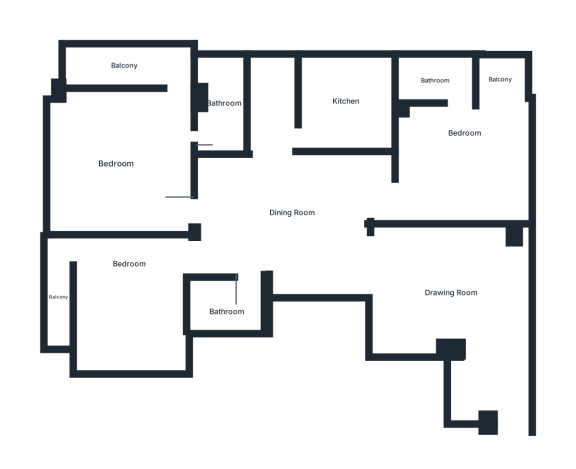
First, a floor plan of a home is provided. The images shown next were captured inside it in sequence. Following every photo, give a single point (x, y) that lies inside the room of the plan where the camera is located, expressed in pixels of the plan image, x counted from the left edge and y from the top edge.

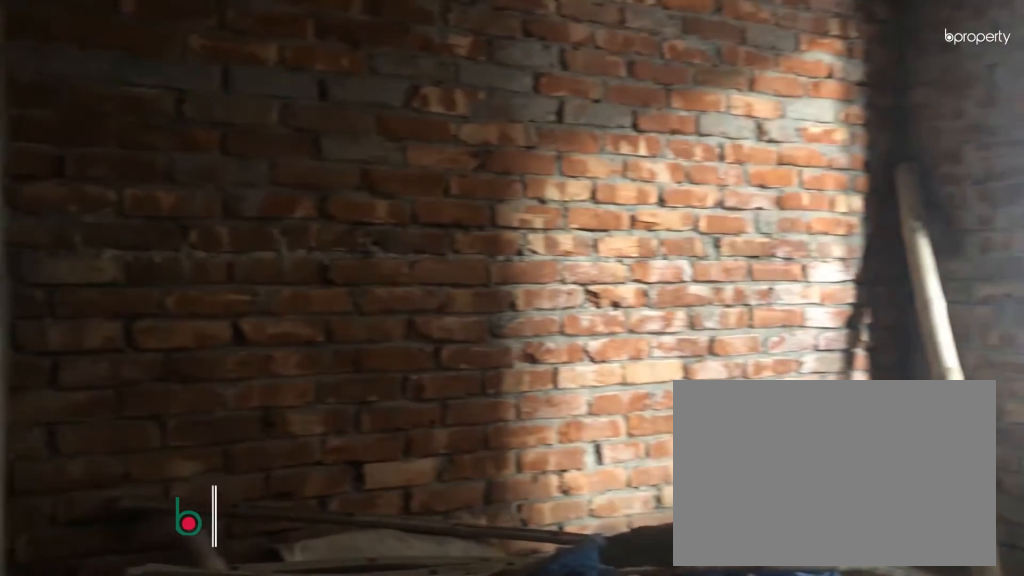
(127, 307)
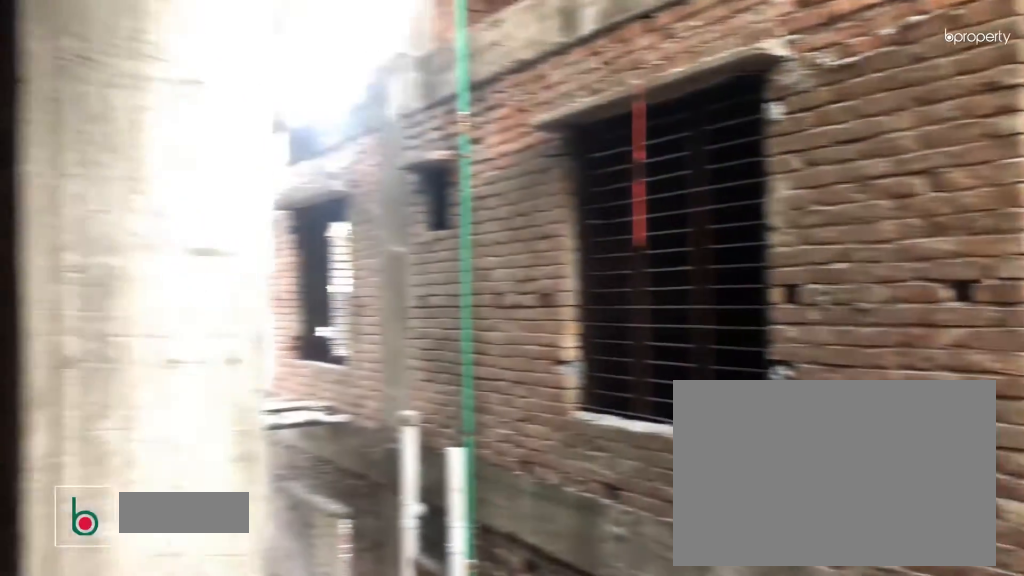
(62, 298)
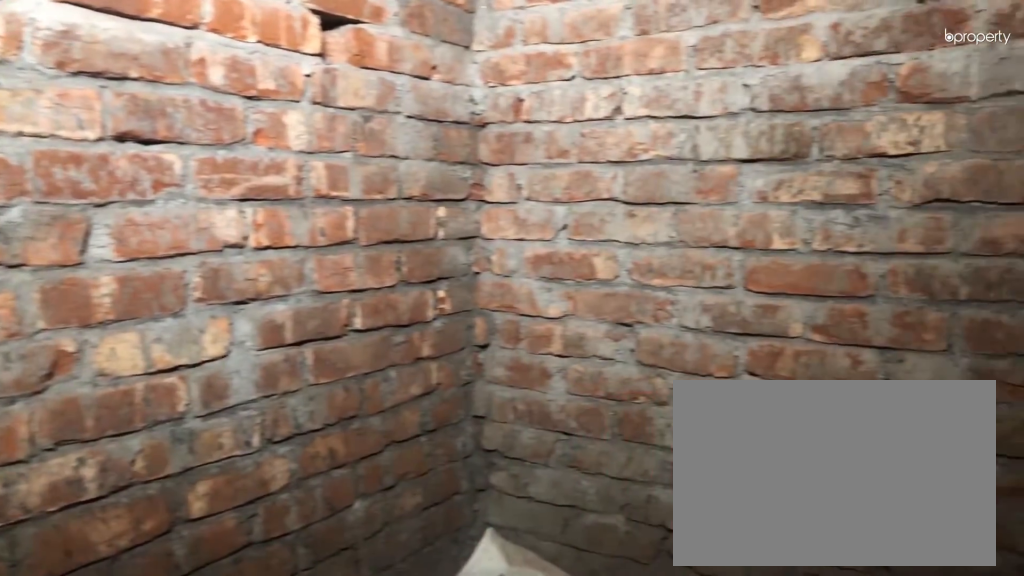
(226, 311)
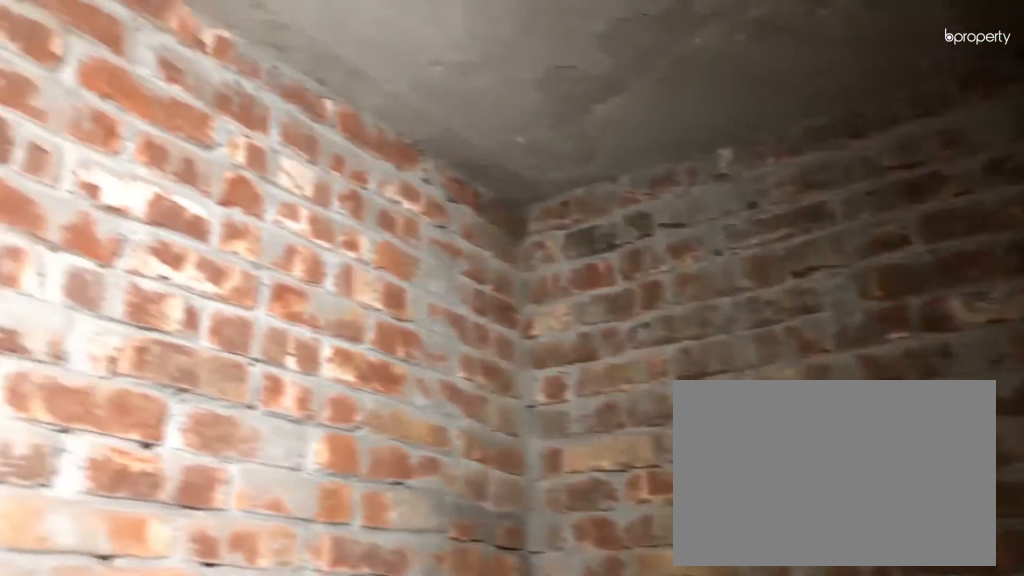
(226, 311)
